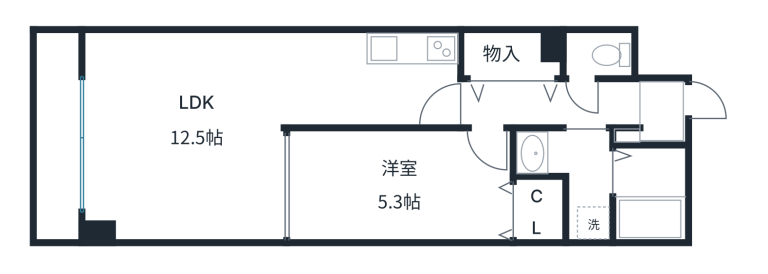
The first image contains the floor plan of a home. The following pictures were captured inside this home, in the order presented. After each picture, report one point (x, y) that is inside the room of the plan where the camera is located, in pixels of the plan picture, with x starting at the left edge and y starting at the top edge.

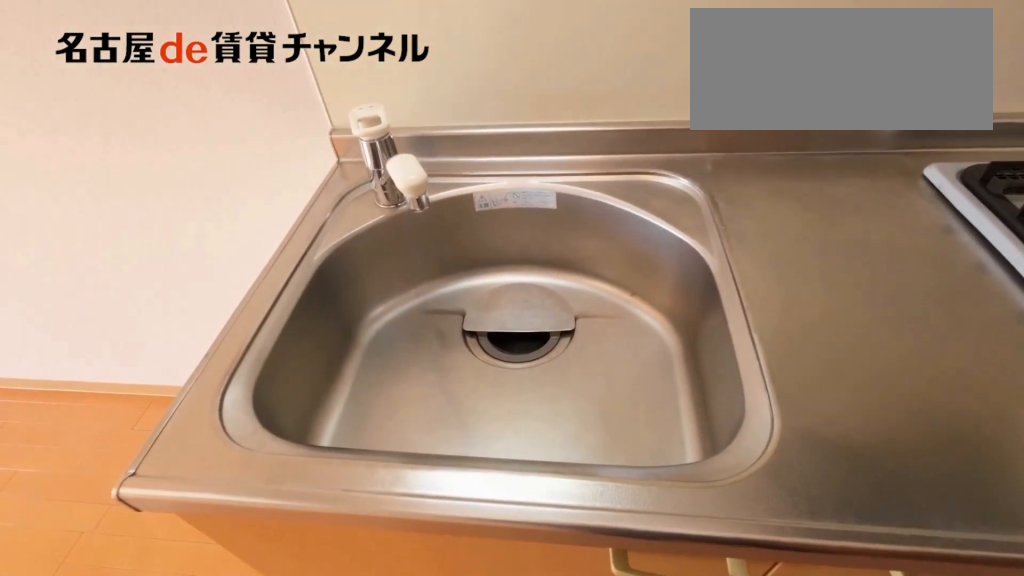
(412, 50)
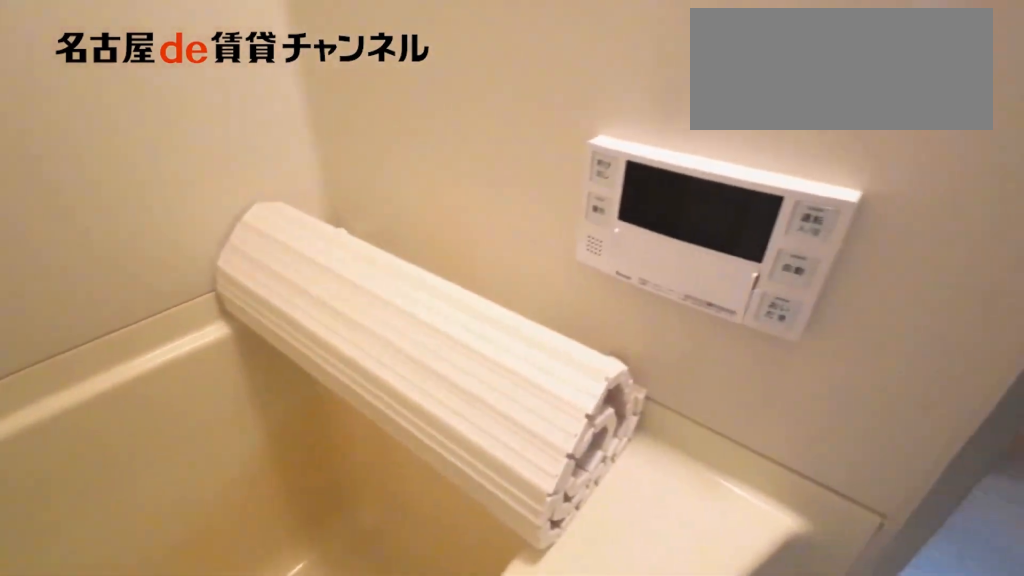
(649, 194)
